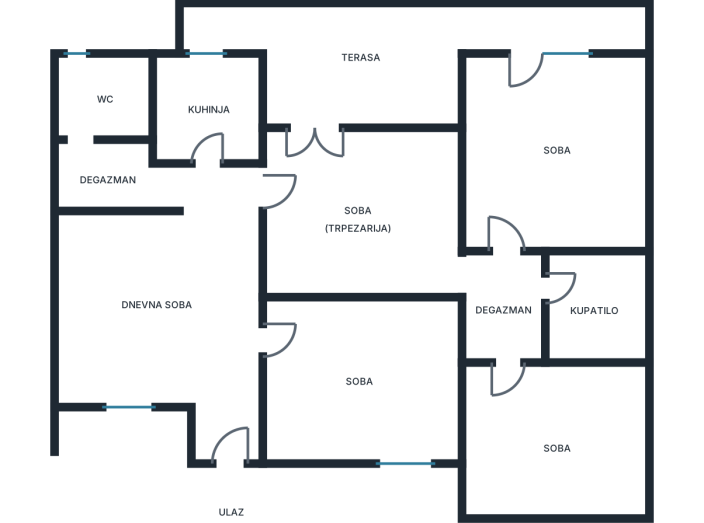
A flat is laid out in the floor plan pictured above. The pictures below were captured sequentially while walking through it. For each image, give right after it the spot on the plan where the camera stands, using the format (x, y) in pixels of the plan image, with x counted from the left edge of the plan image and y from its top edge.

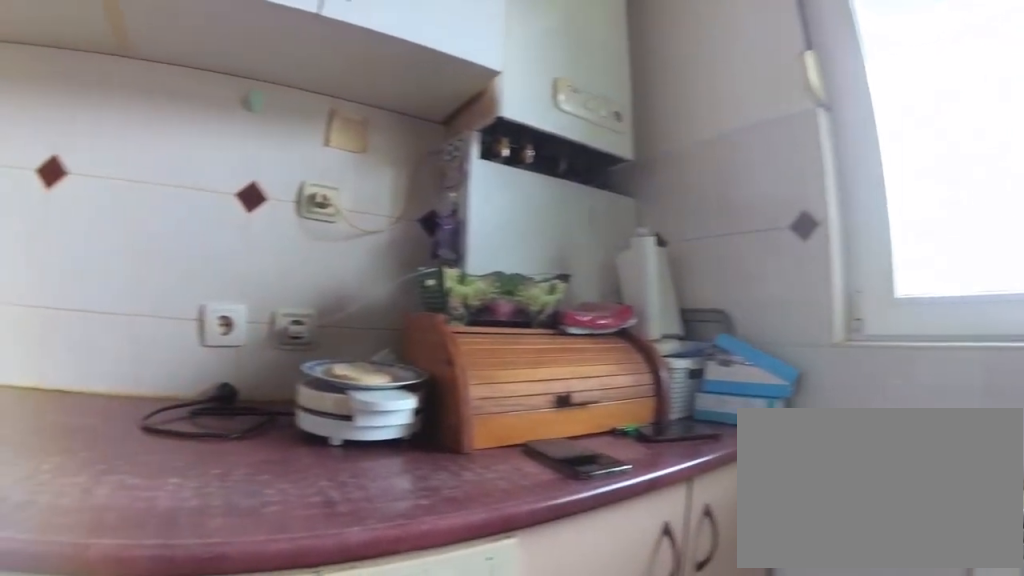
(220, 96)
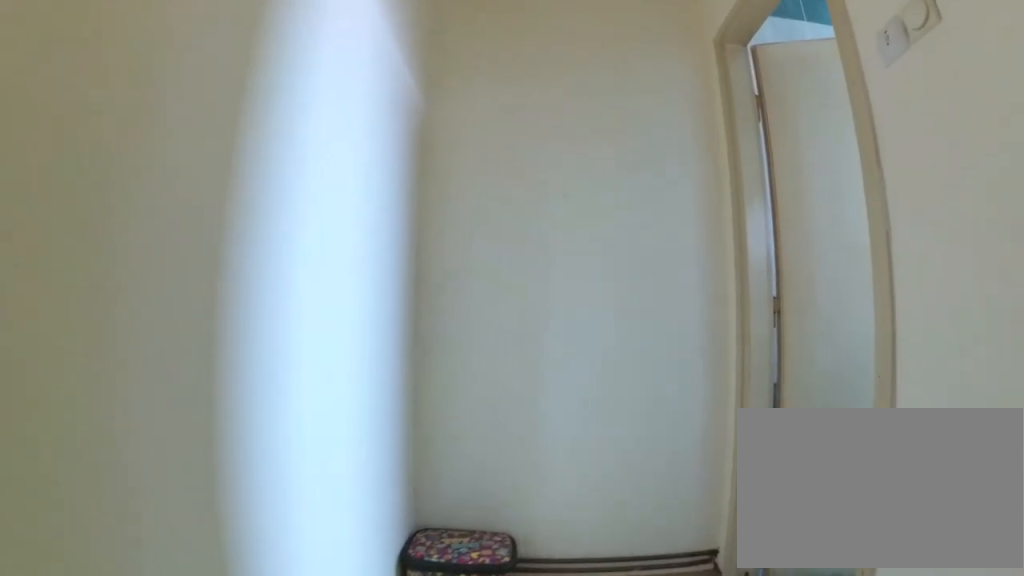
(169, 191)
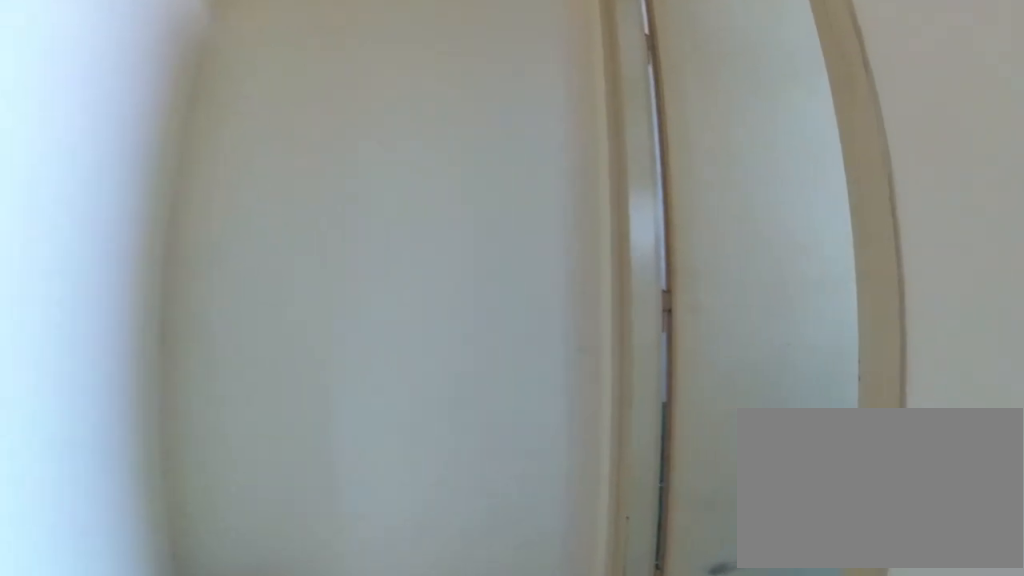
(149, 188)
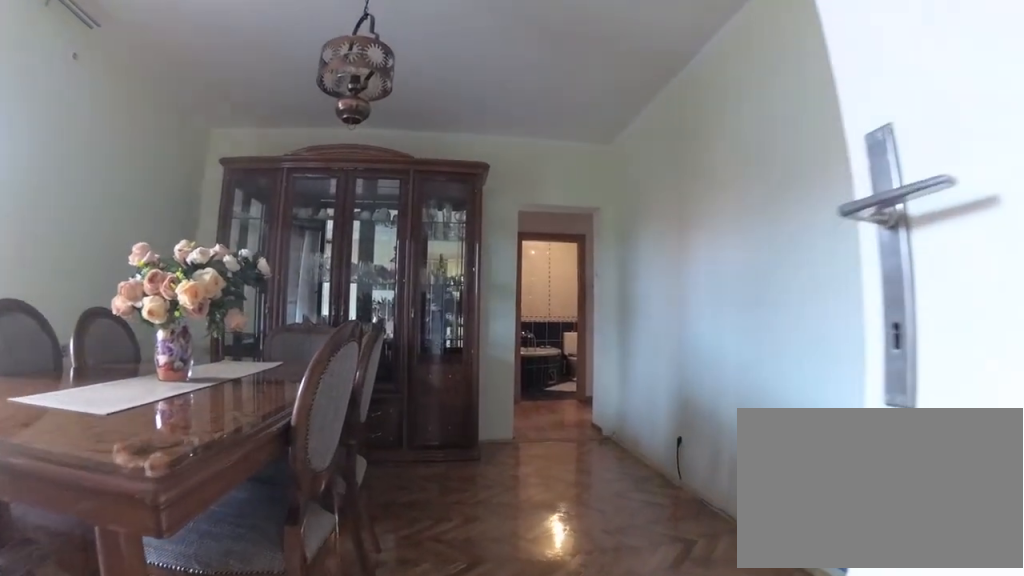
(258, 223)
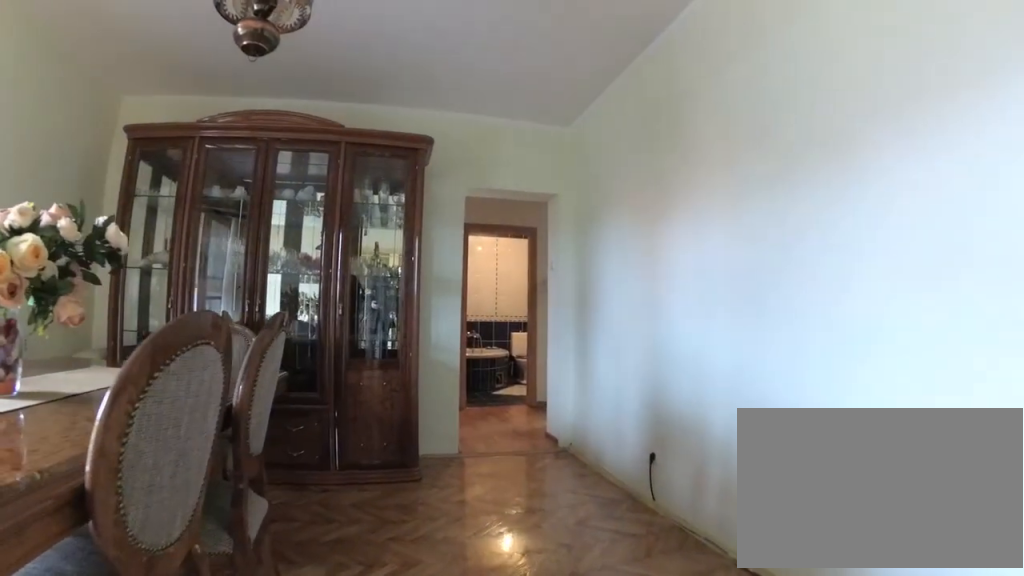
(275, 229)
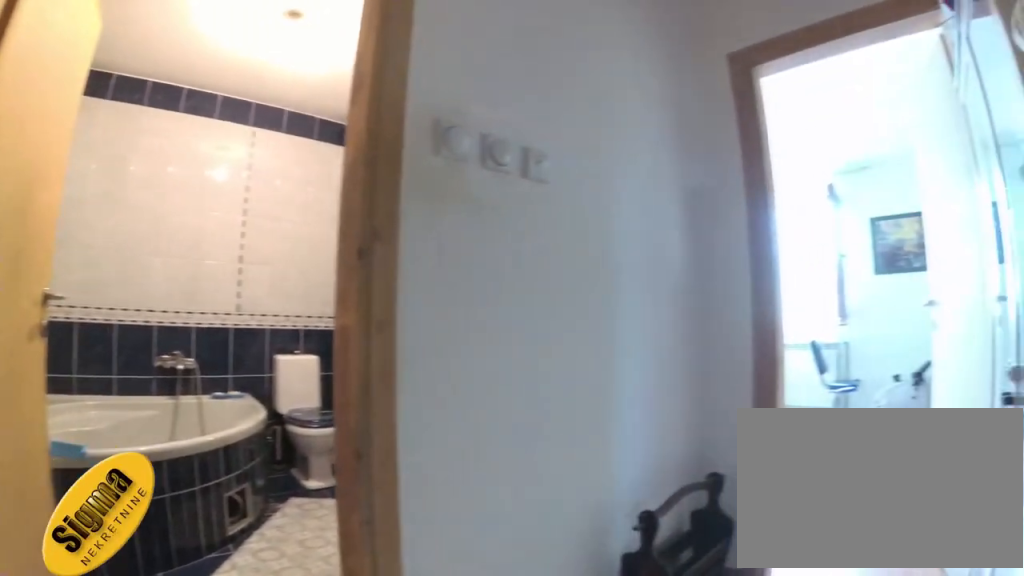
(480, 272)
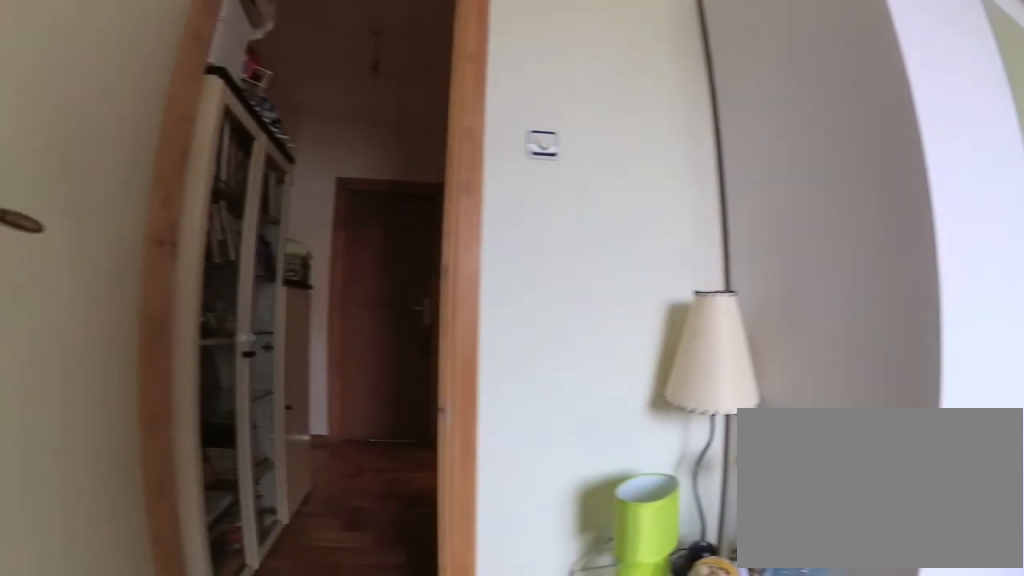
(498, 464)
